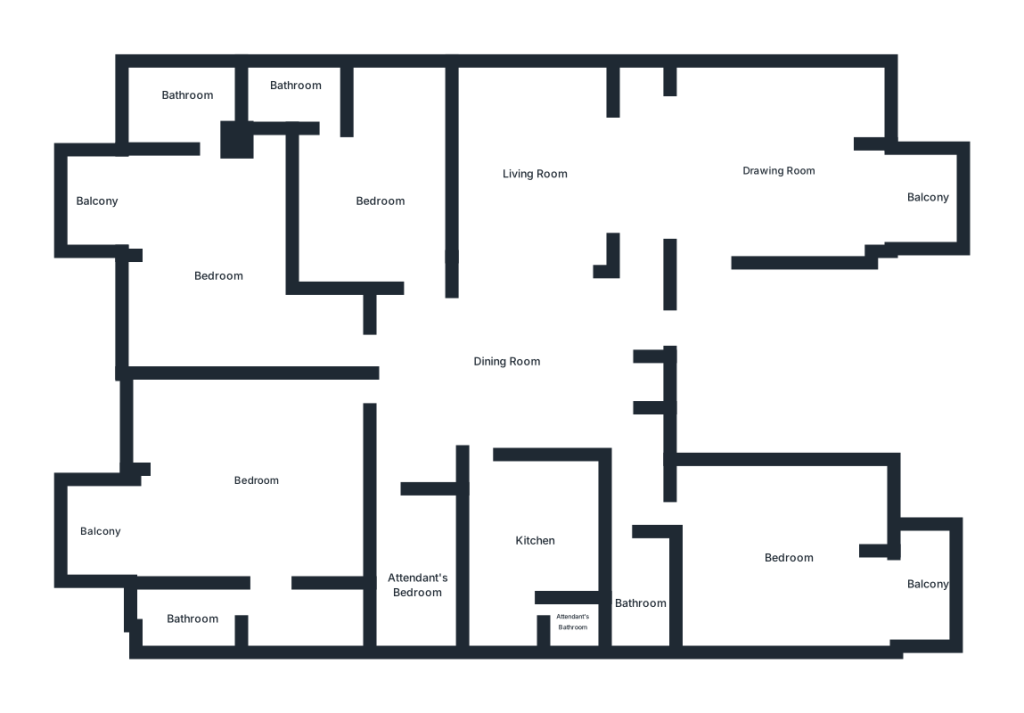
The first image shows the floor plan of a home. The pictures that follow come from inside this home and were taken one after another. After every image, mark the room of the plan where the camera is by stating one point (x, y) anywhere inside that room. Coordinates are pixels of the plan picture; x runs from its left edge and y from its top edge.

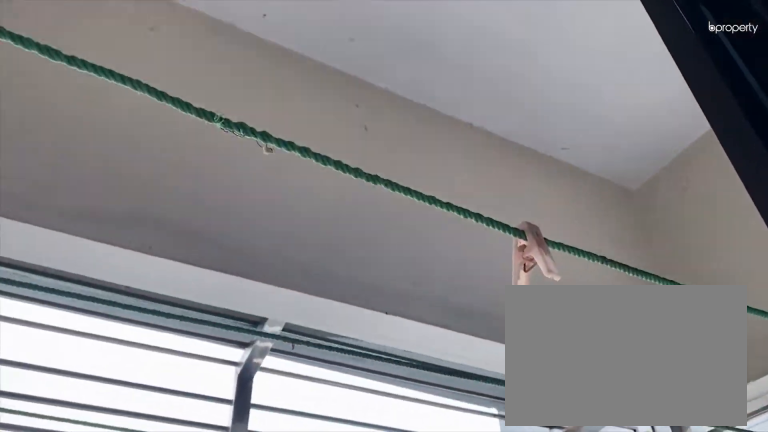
(933, 197)
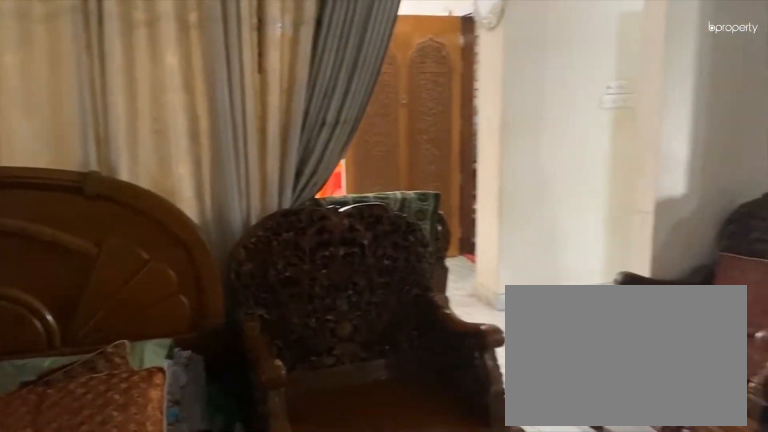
(533, 170)
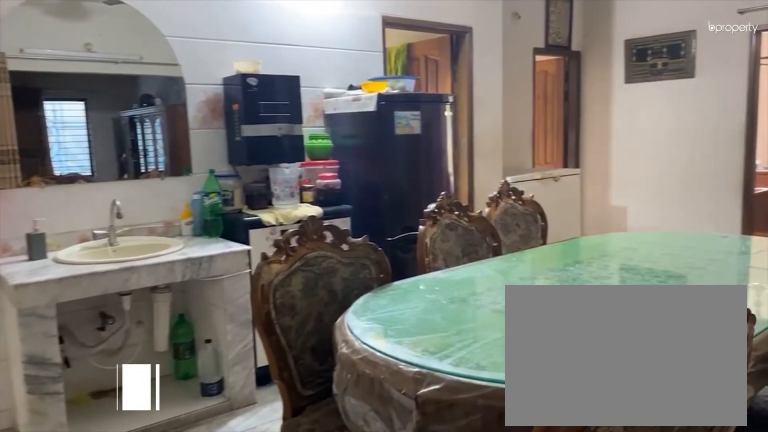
(506, 368)
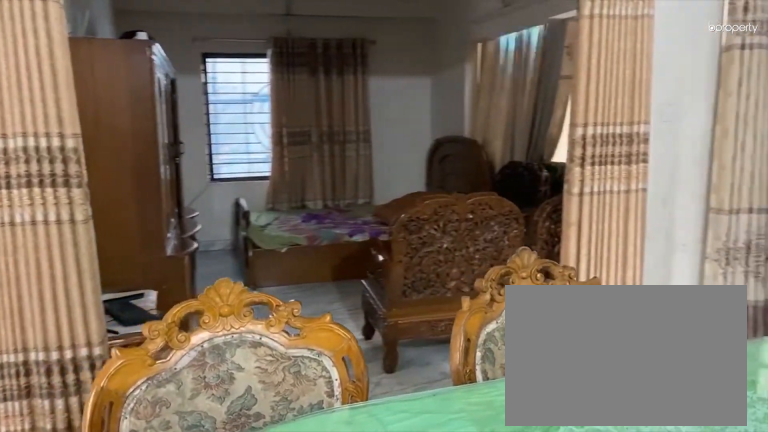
(506, 368)
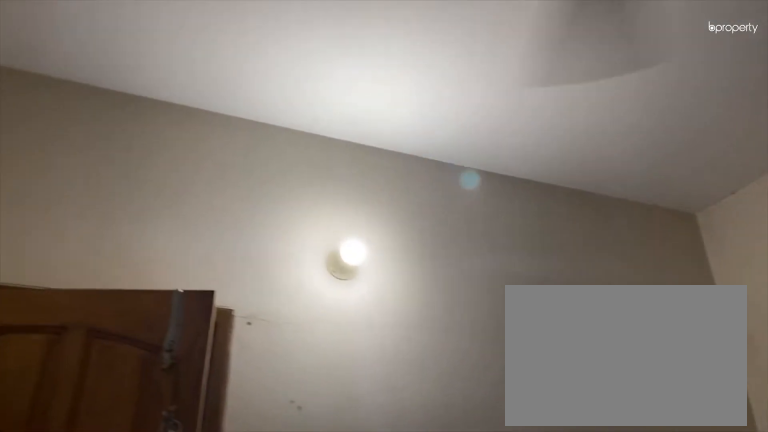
(384, 202)
